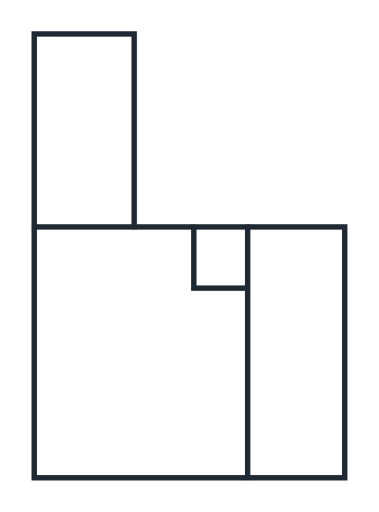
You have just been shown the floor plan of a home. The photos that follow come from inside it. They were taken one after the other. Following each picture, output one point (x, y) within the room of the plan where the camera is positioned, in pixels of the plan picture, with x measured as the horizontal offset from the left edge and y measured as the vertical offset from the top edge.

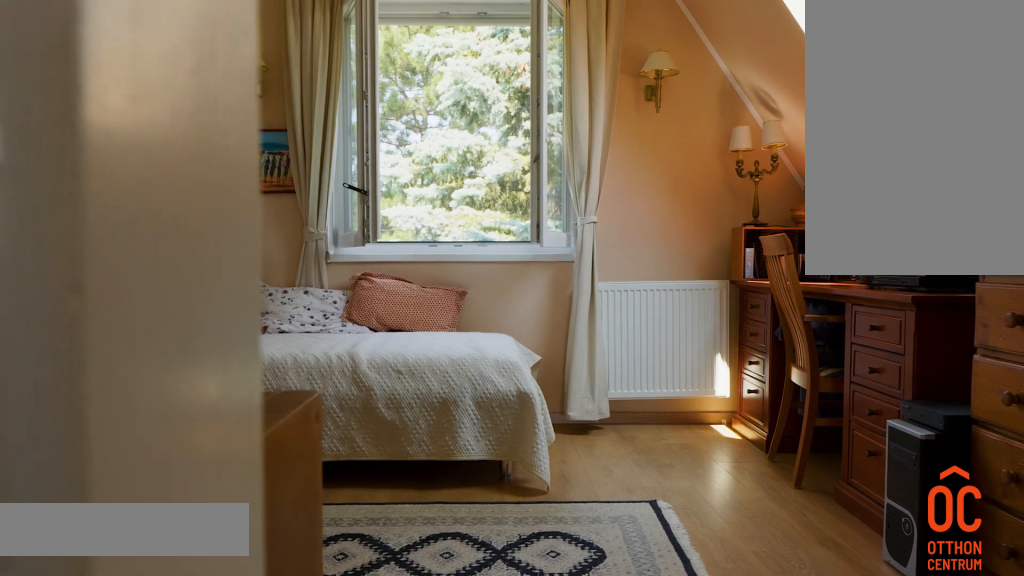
(98, 130)
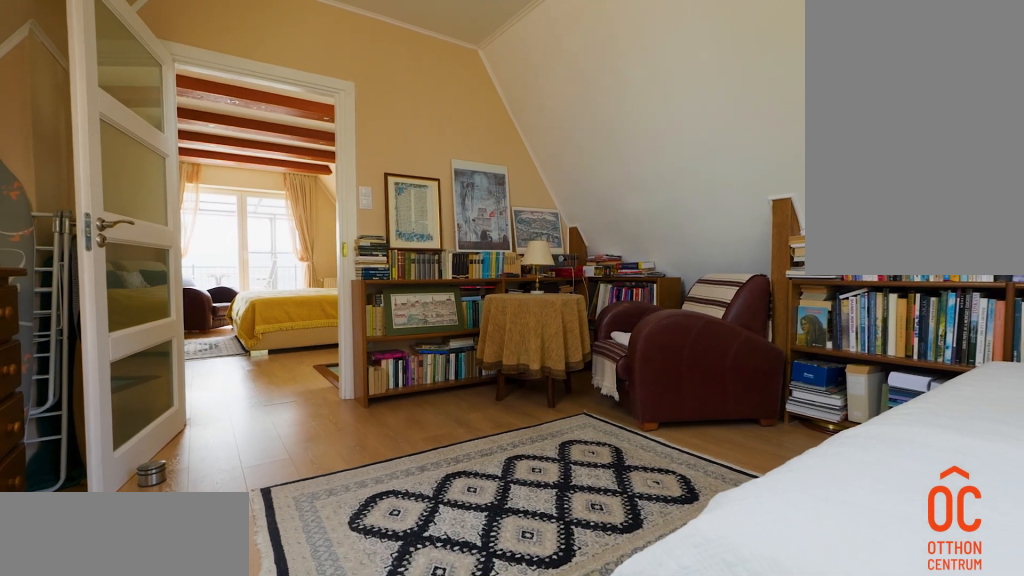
(98, 130)
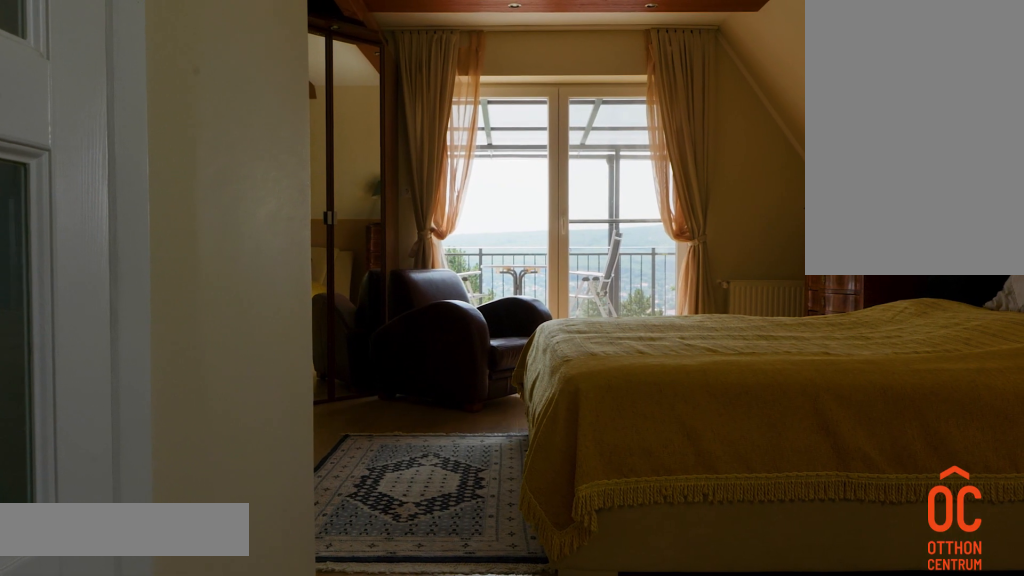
(98, 378)
